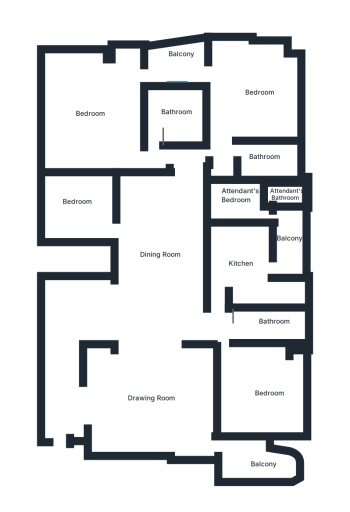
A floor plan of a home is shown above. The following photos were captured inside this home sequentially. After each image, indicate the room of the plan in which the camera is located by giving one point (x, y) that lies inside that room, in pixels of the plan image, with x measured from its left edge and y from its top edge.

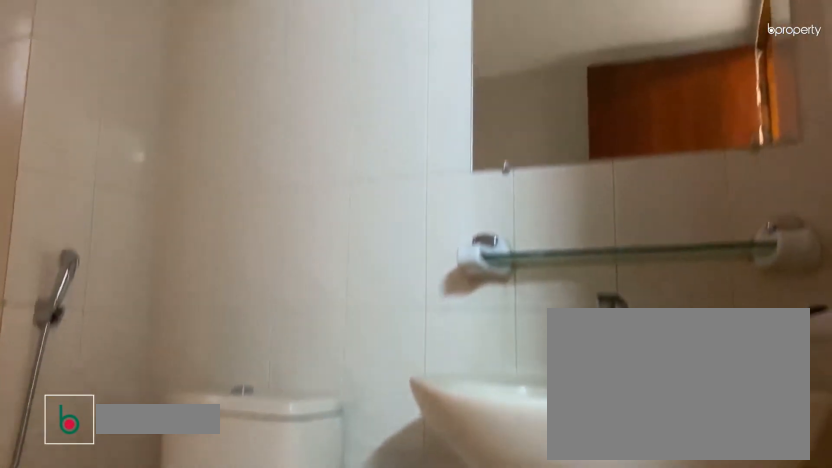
(269, 154)
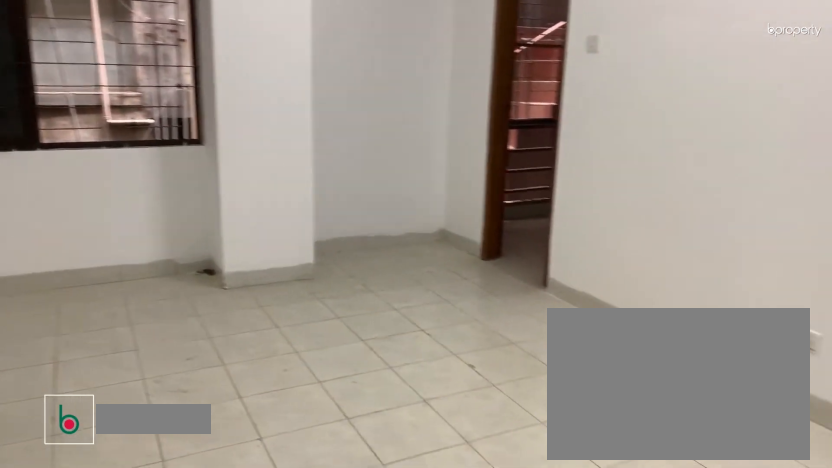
(102, 125)
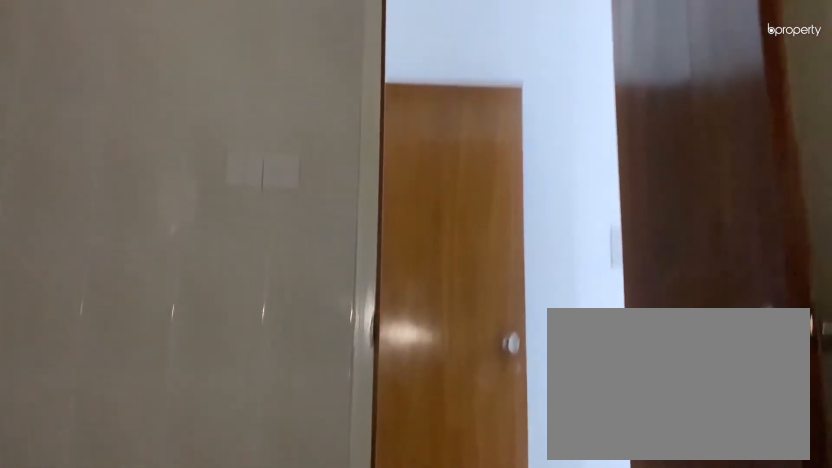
(167, 116)
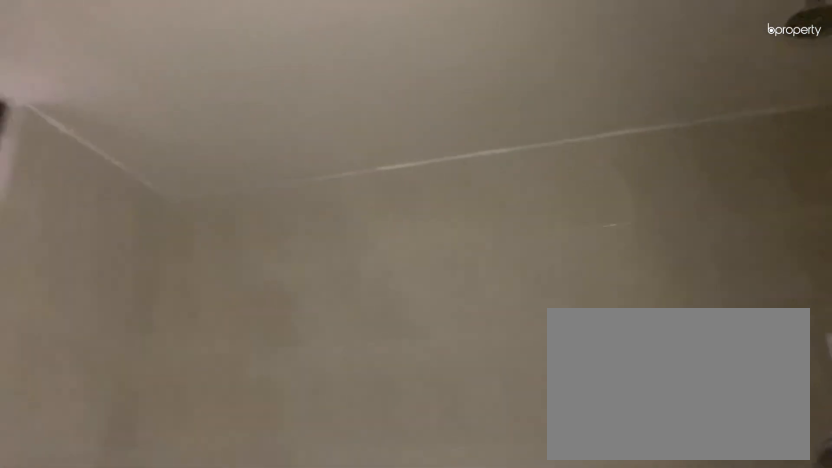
(167, 116)
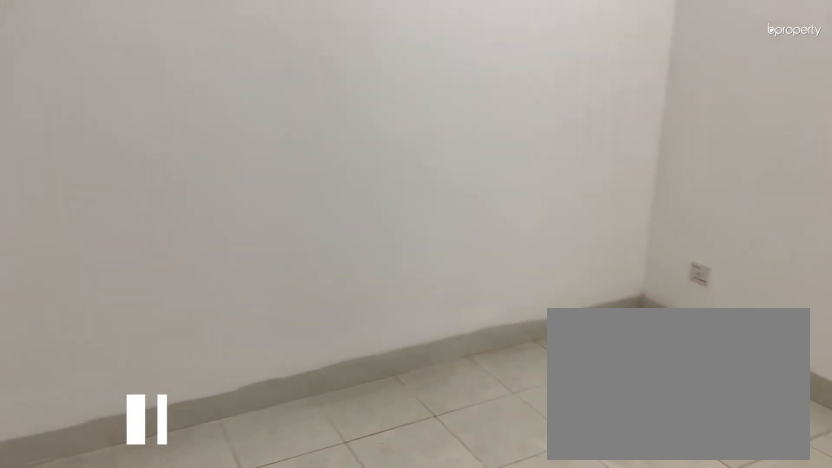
(82, 208)
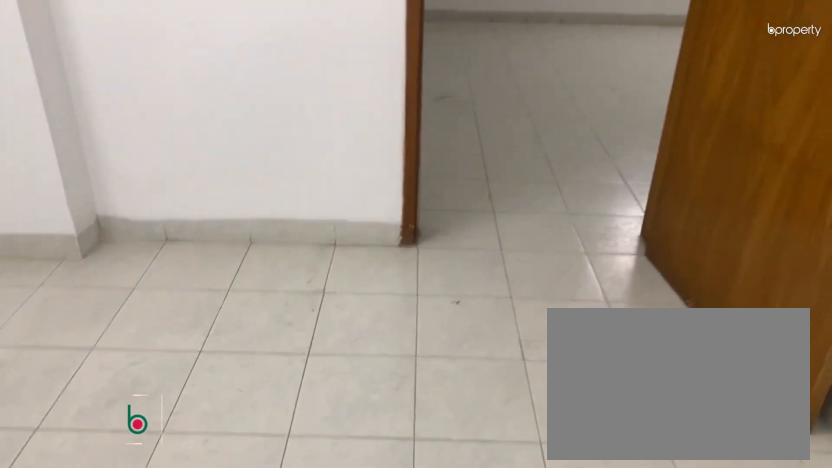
(82, 208)
